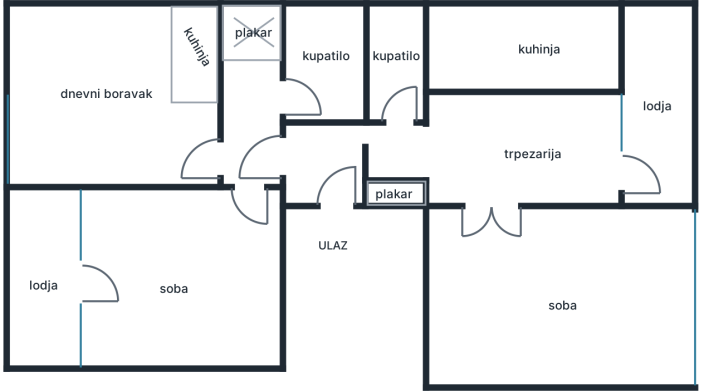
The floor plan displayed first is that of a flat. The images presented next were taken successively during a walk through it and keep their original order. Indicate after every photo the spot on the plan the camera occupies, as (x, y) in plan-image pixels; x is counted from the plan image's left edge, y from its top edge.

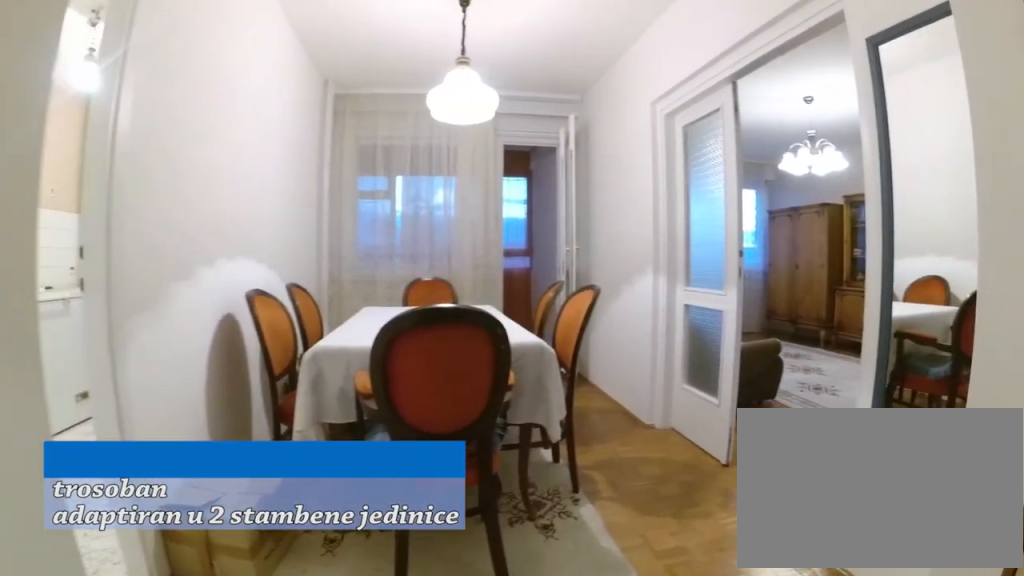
(366, 160)
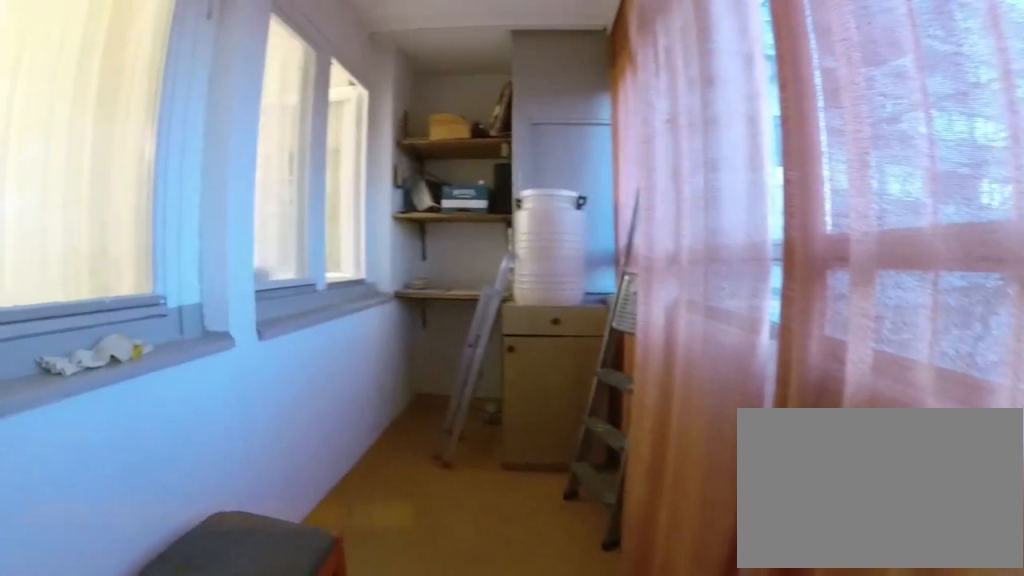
(671, 180)
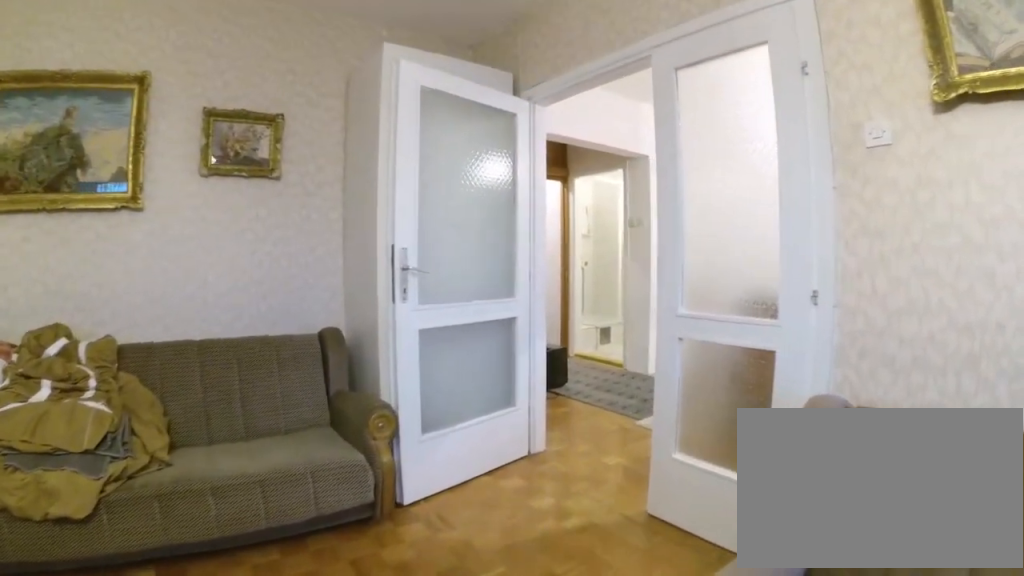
(540, 321)
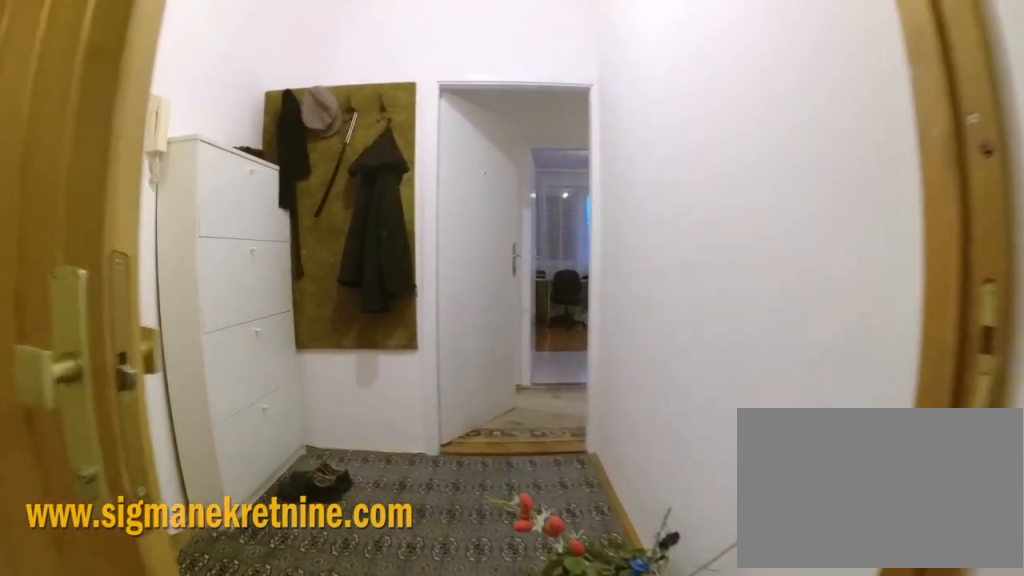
(402, 163)
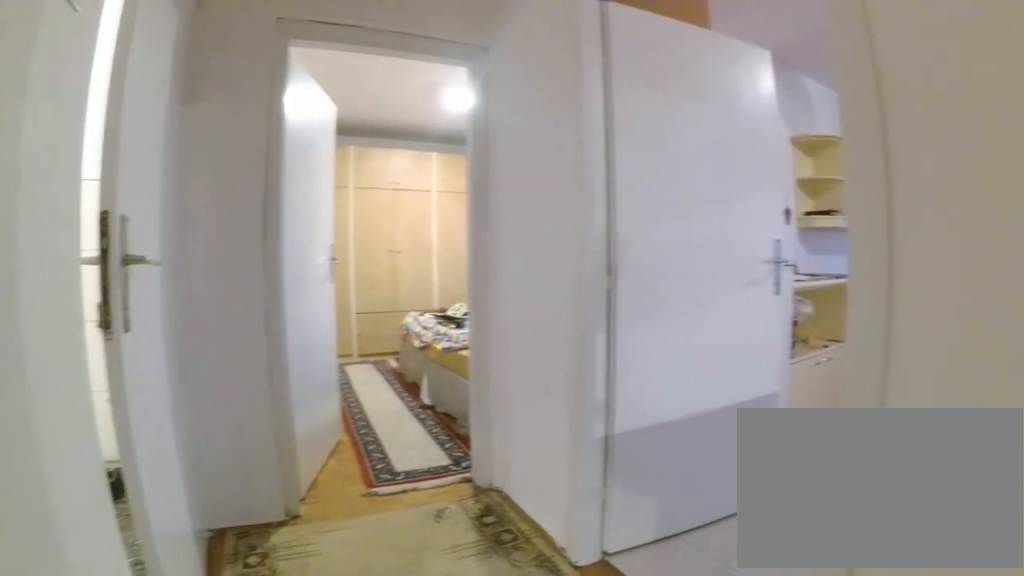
(256, 67)
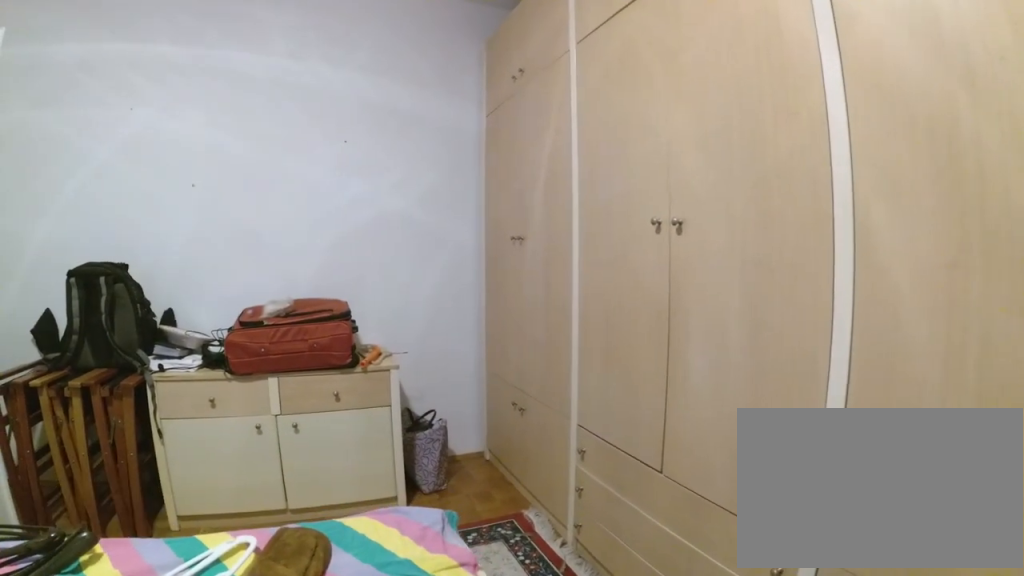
(130, 301)
